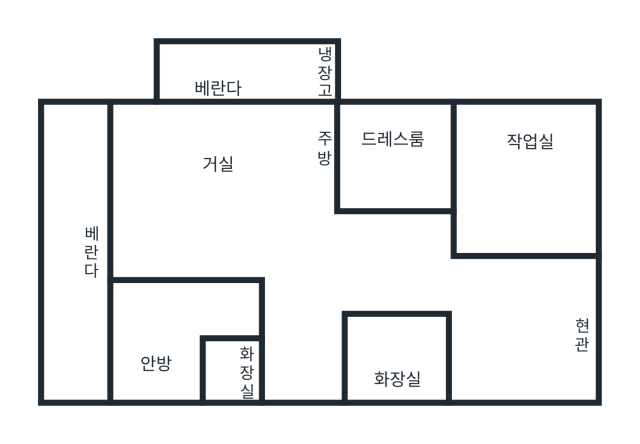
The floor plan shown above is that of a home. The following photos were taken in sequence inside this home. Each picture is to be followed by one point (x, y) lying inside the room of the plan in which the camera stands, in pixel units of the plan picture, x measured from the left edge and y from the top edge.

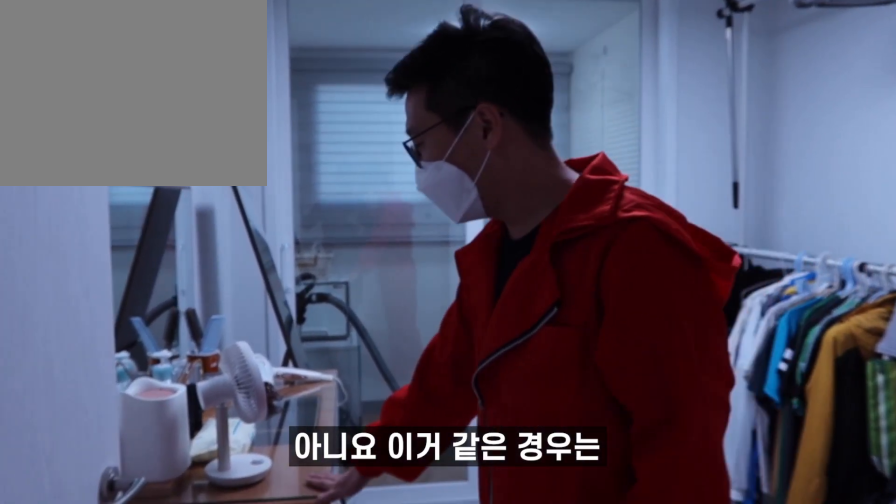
(391, 178)
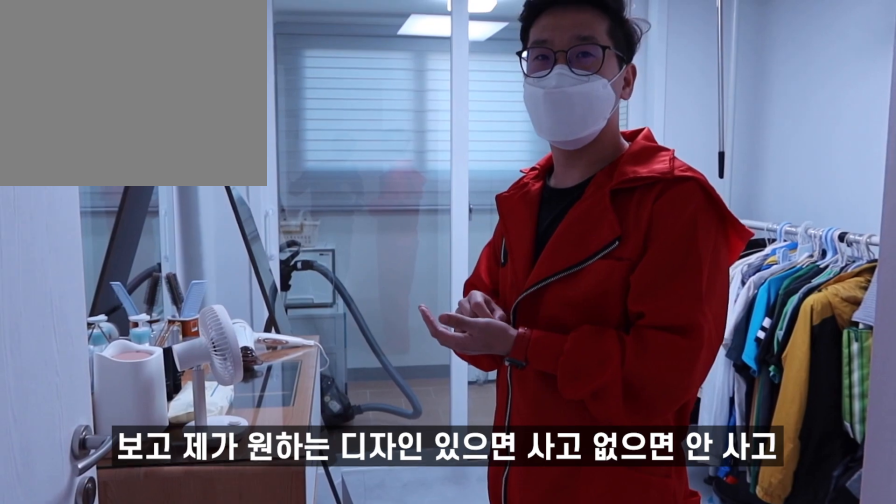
(390, 178)
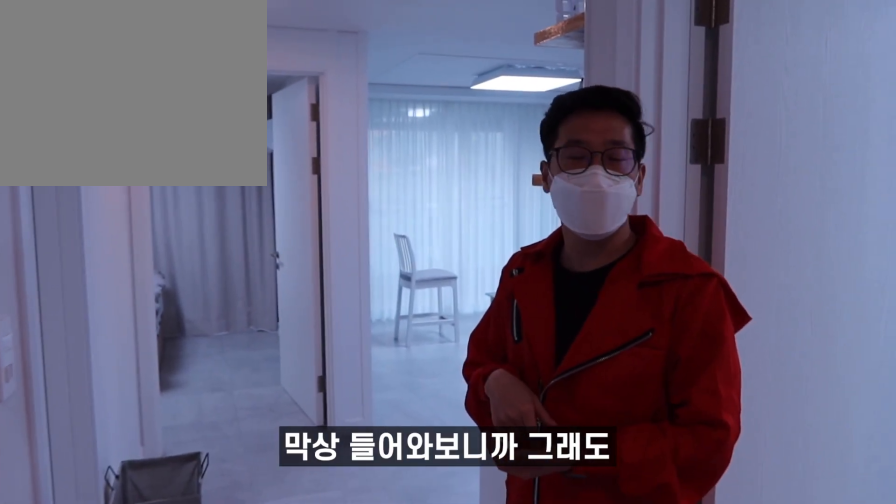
(390, 262)
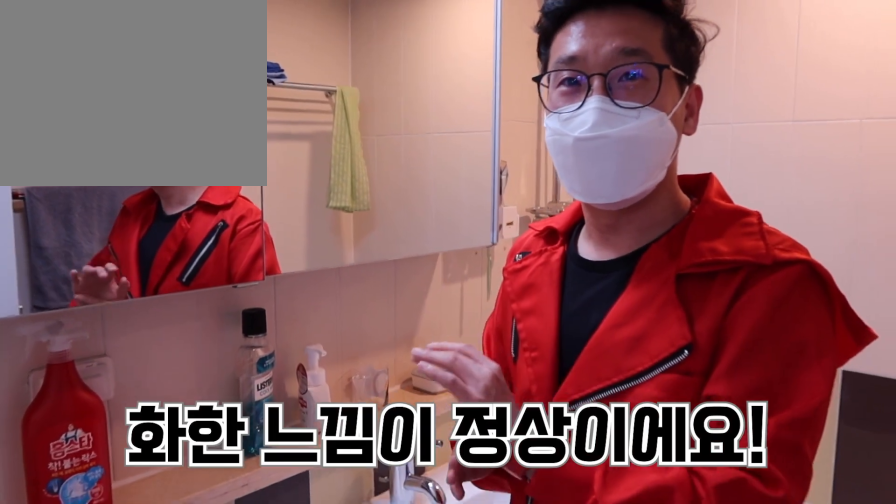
(390, 348)
